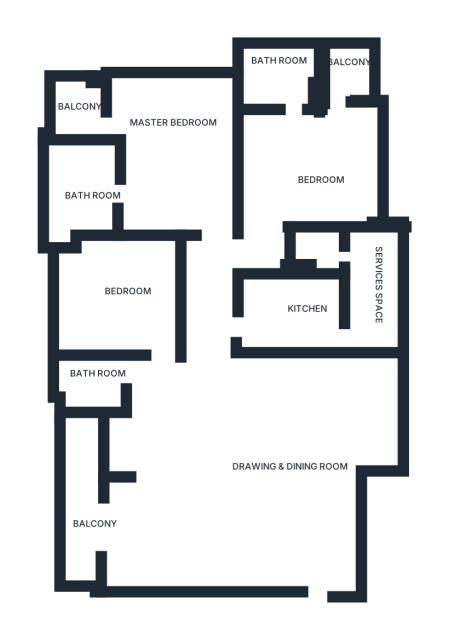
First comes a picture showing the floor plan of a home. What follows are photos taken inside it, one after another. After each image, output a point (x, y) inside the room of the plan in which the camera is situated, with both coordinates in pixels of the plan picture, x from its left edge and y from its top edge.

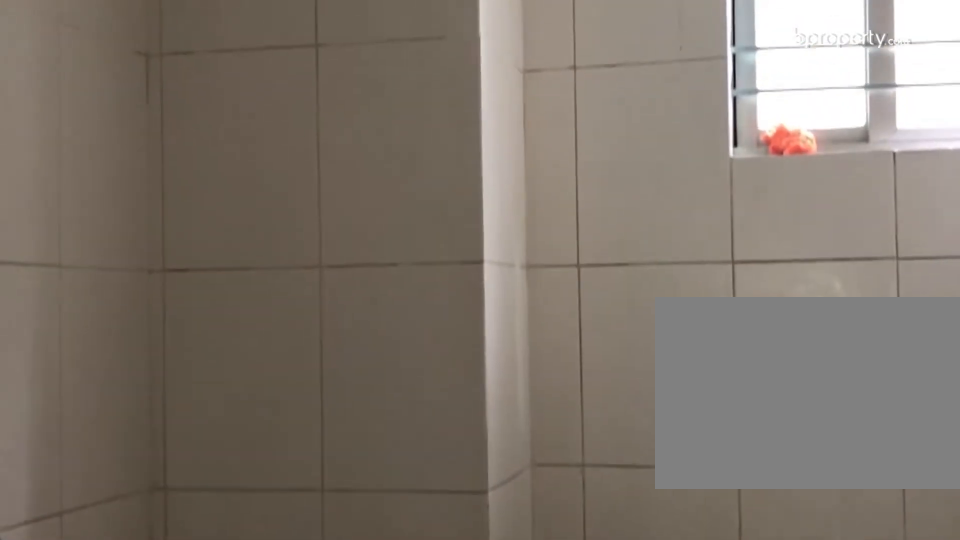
(104, 384)
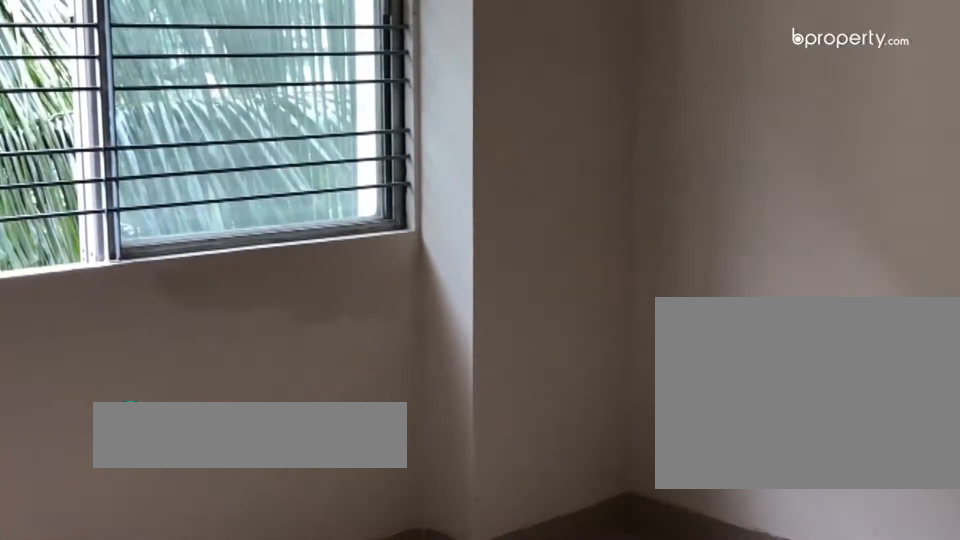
(133, 312)
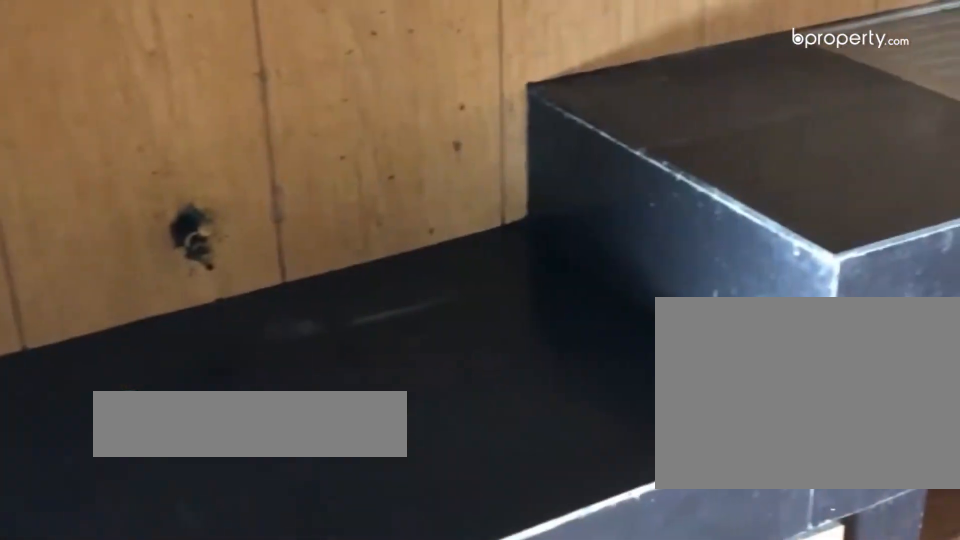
(307, 327)
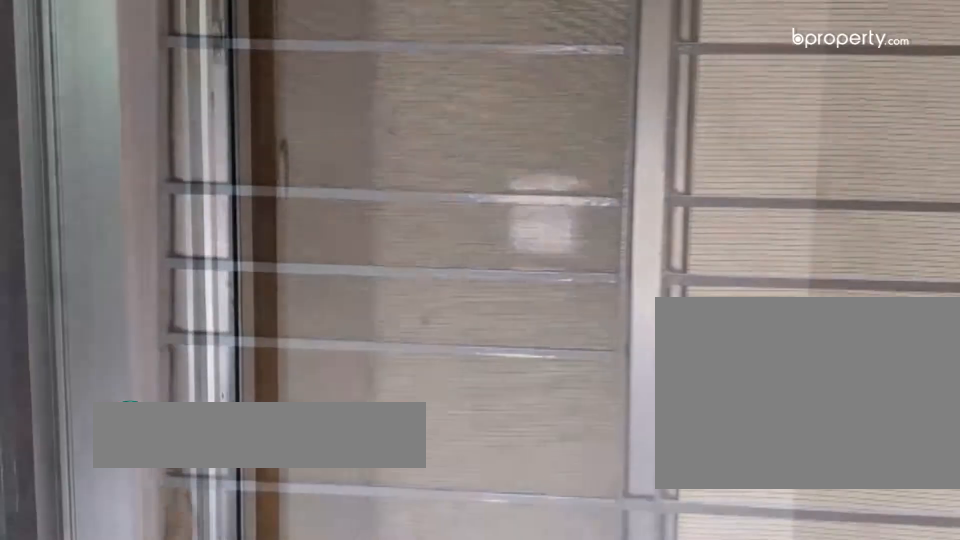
(380, 276)
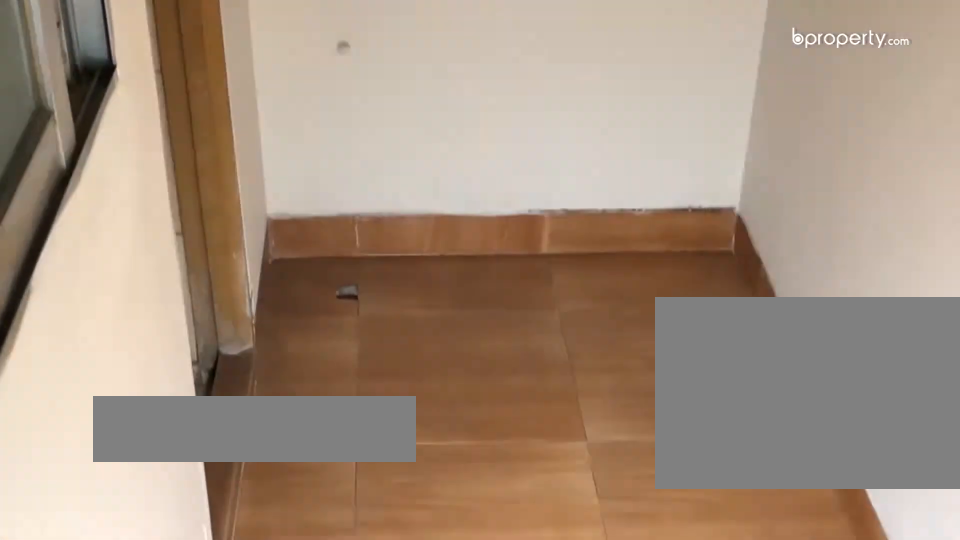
(380, 276)
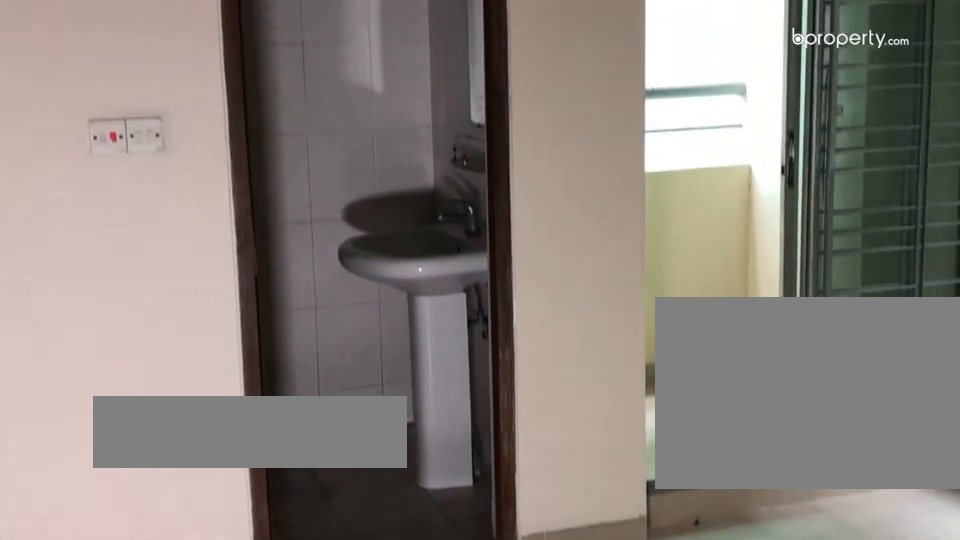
(294, 158)
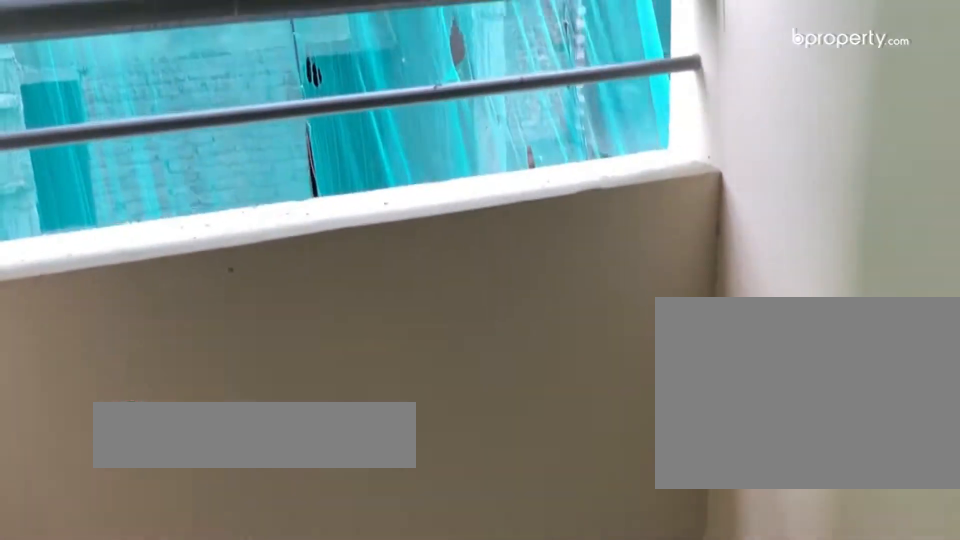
(340, 76)
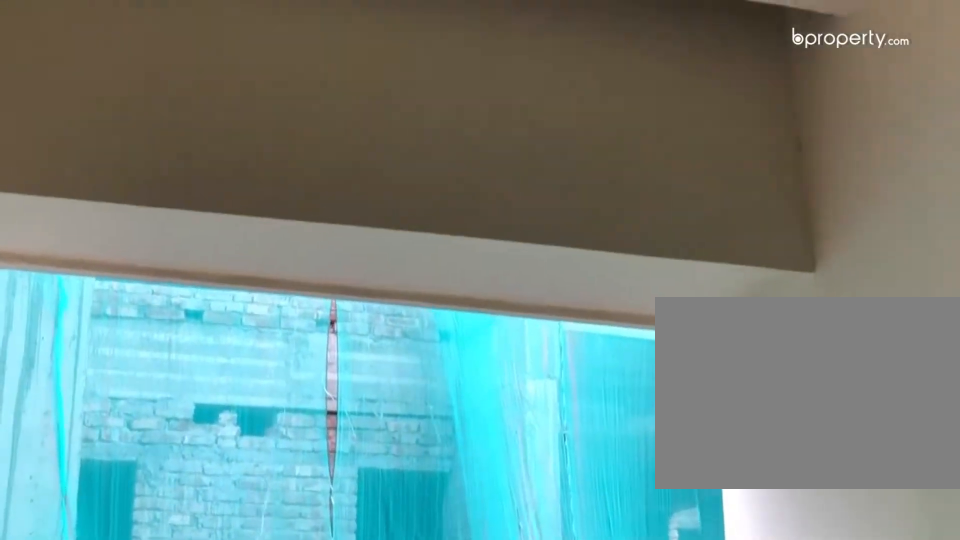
(340, 76)
